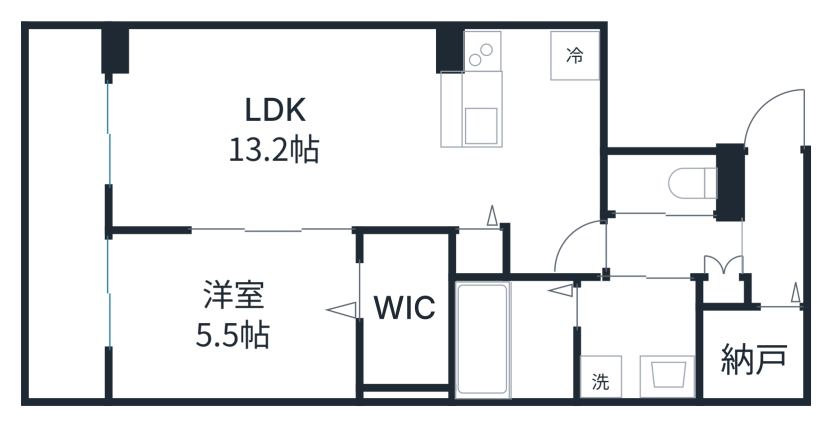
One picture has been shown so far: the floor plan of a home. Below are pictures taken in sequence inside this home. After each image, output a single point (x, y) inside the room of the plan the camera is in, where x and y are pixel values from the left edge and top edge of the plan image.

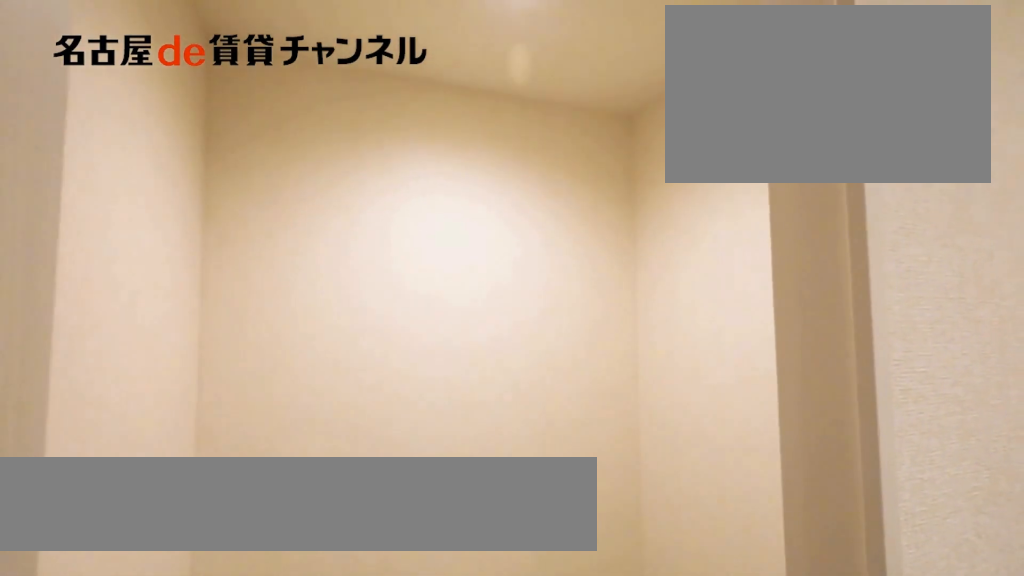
(750, 352)
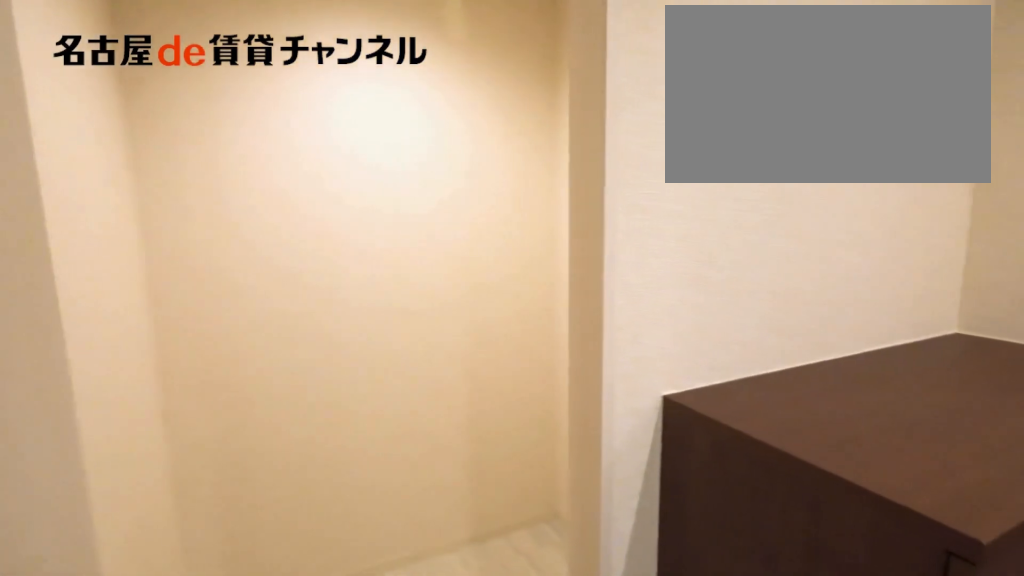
(750, 352)
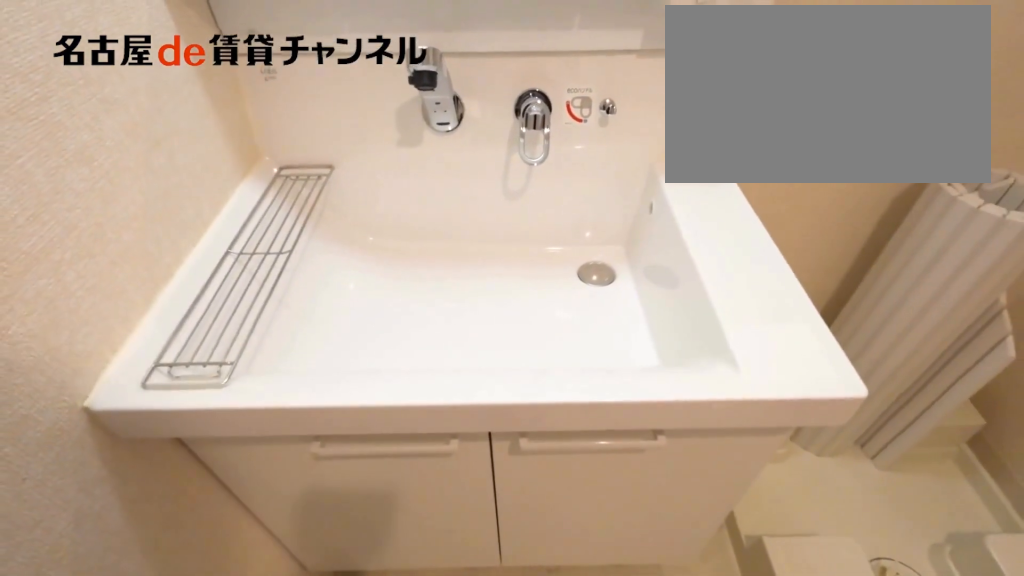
(636, 337)
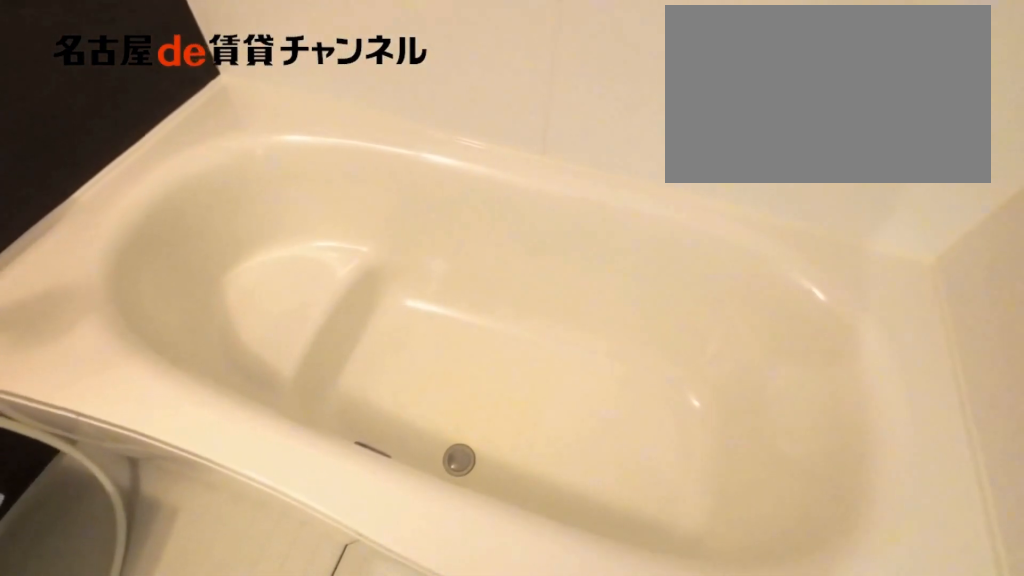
(512, 338)
